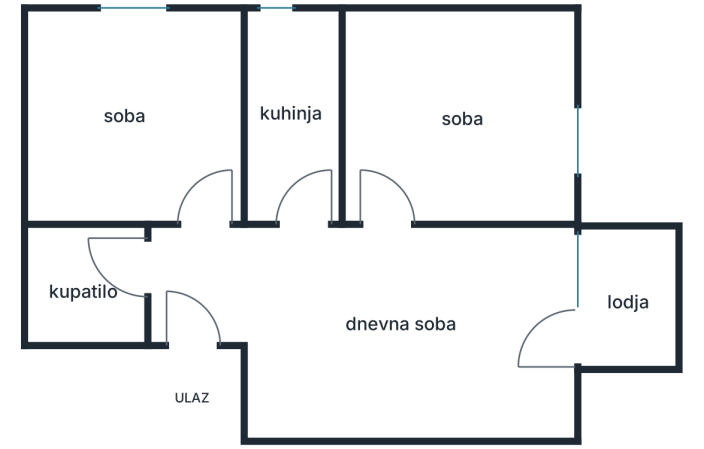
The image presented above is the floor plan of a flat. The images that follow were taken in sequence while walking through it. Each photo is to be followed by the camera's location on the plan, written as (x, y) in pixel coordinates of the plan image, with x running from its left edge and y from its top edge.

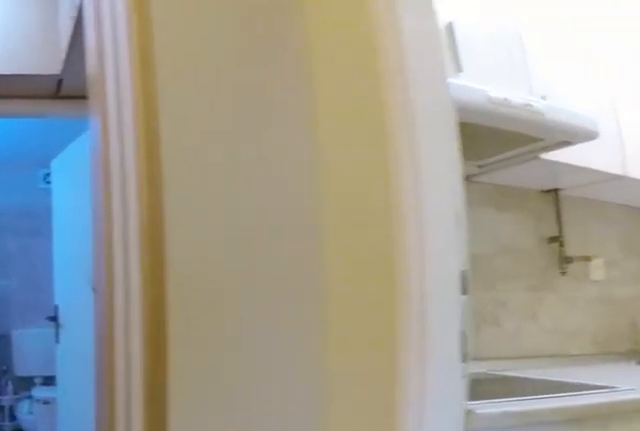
(324, 260)
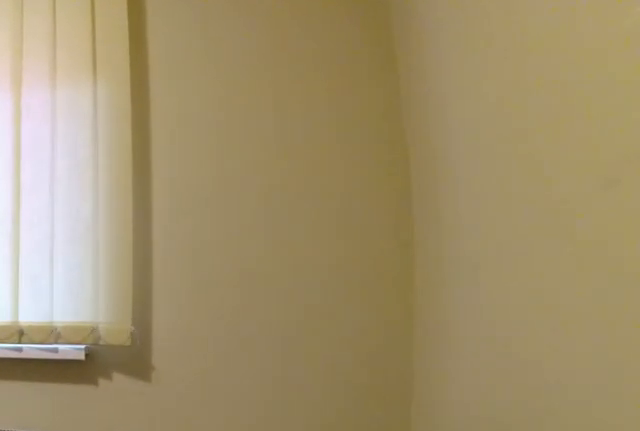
(203, 167)
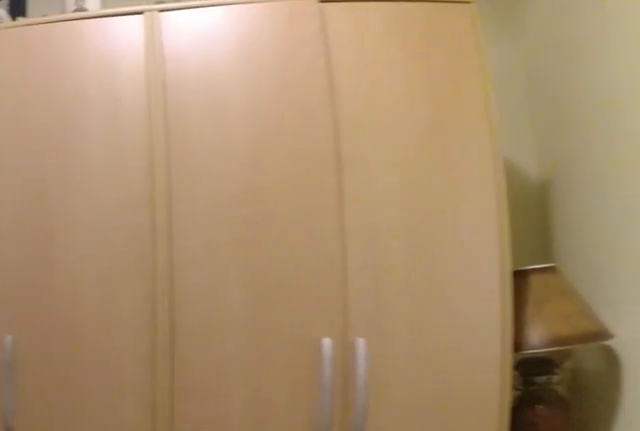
(217, 137)
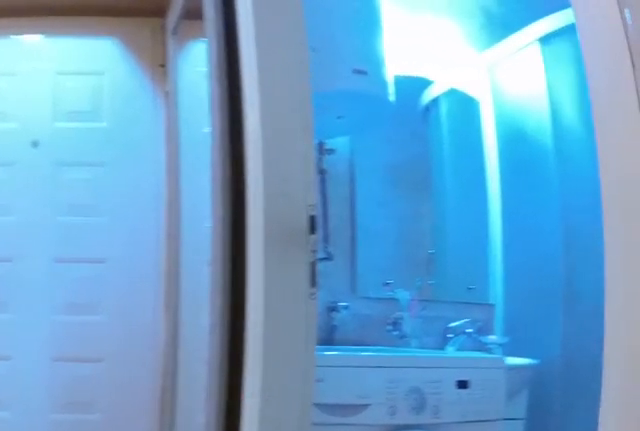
(203, 192)
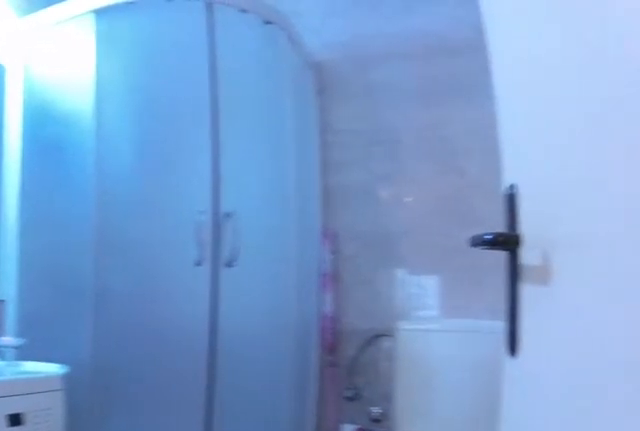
(192, 234)
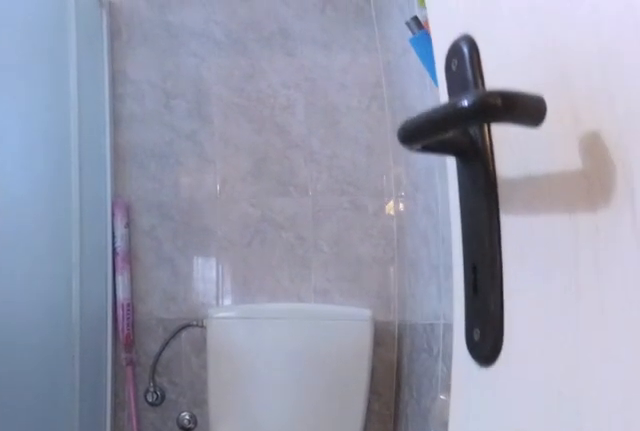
(144, 254)
